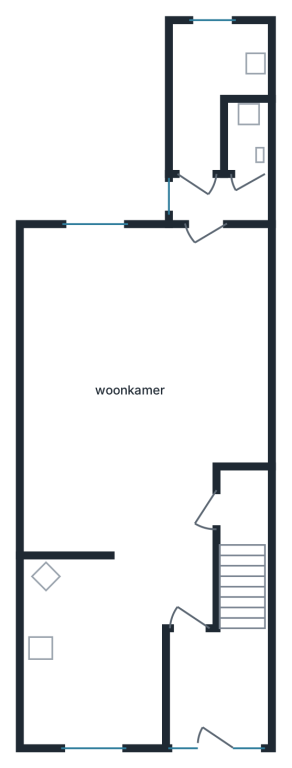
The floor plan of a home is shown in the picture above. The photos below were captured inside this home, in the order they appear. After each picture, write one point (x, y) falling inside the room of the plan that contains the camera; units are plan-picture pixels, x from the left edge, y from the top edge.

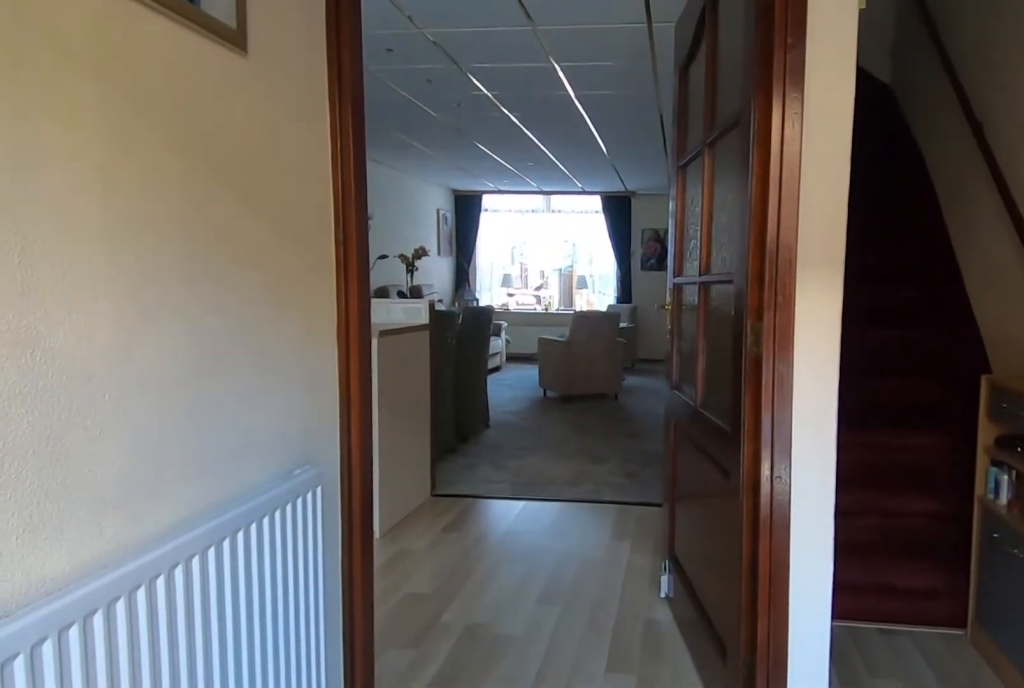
(215, 686)
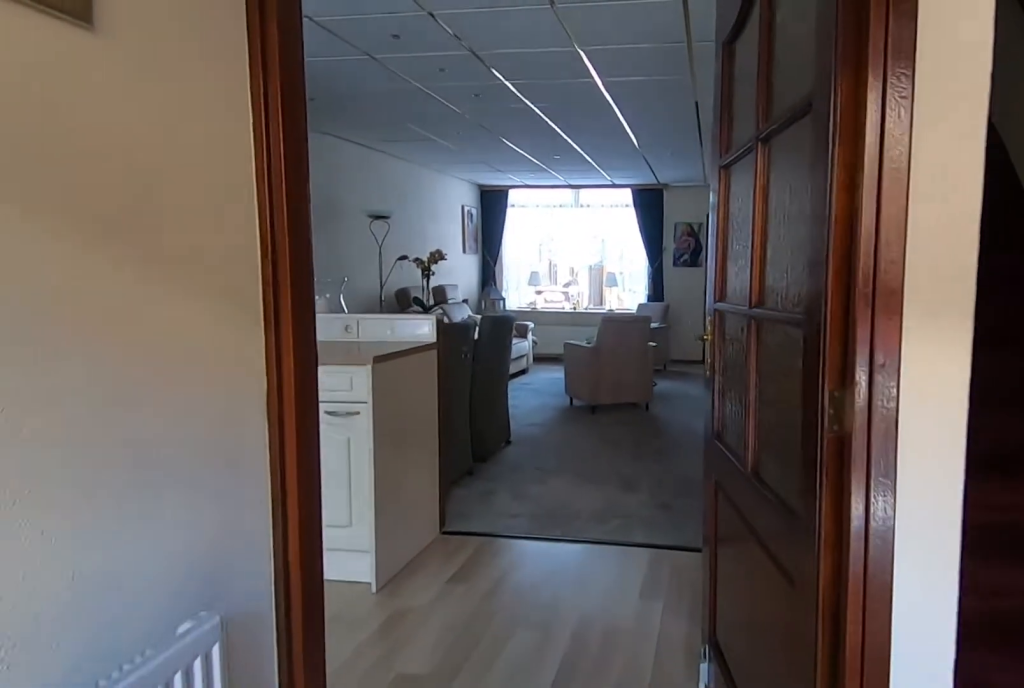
(215, 686)
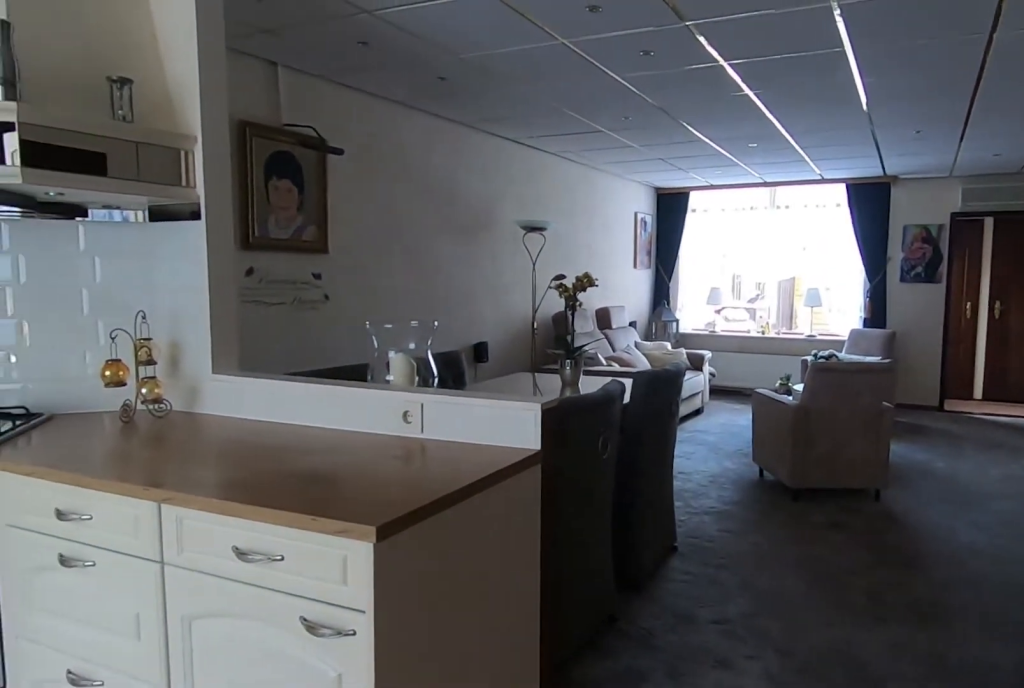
(124, 435)
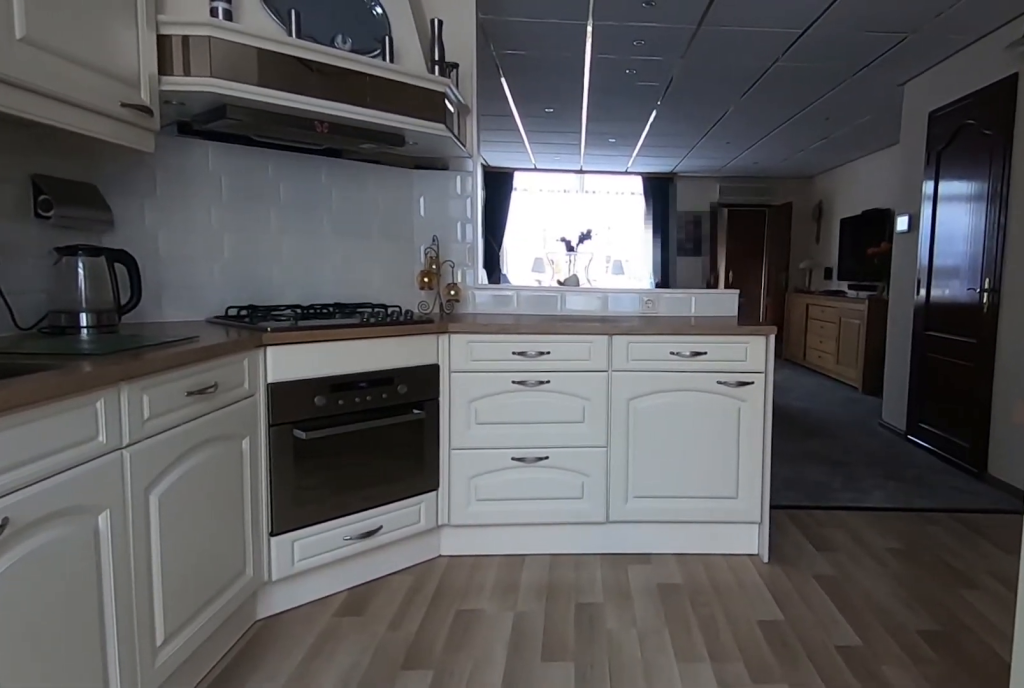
(89, 655)
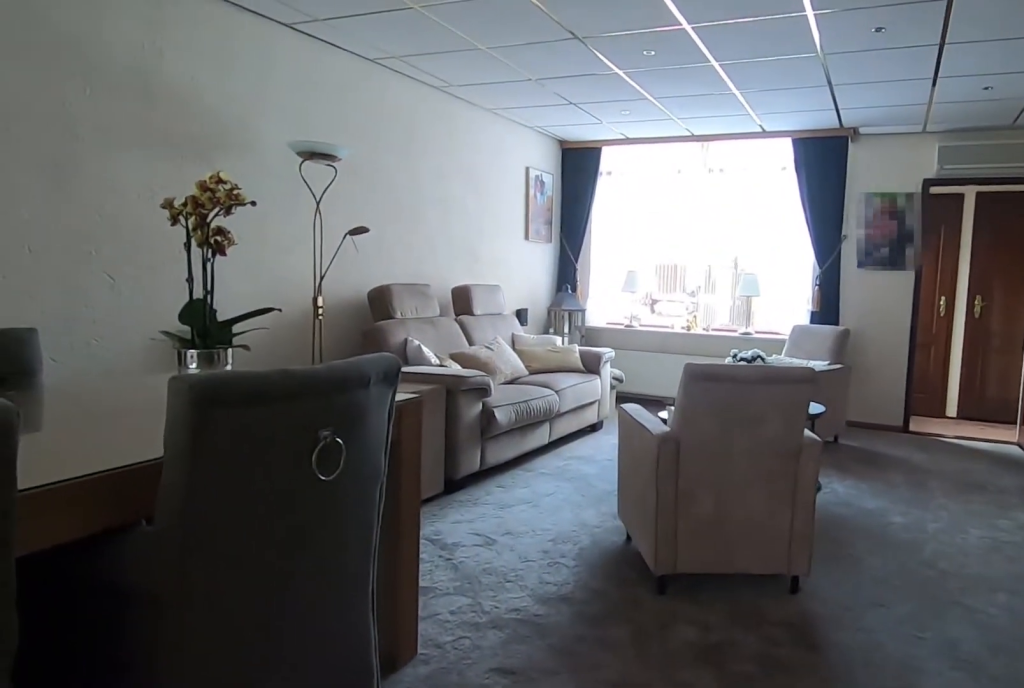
(122, 435)
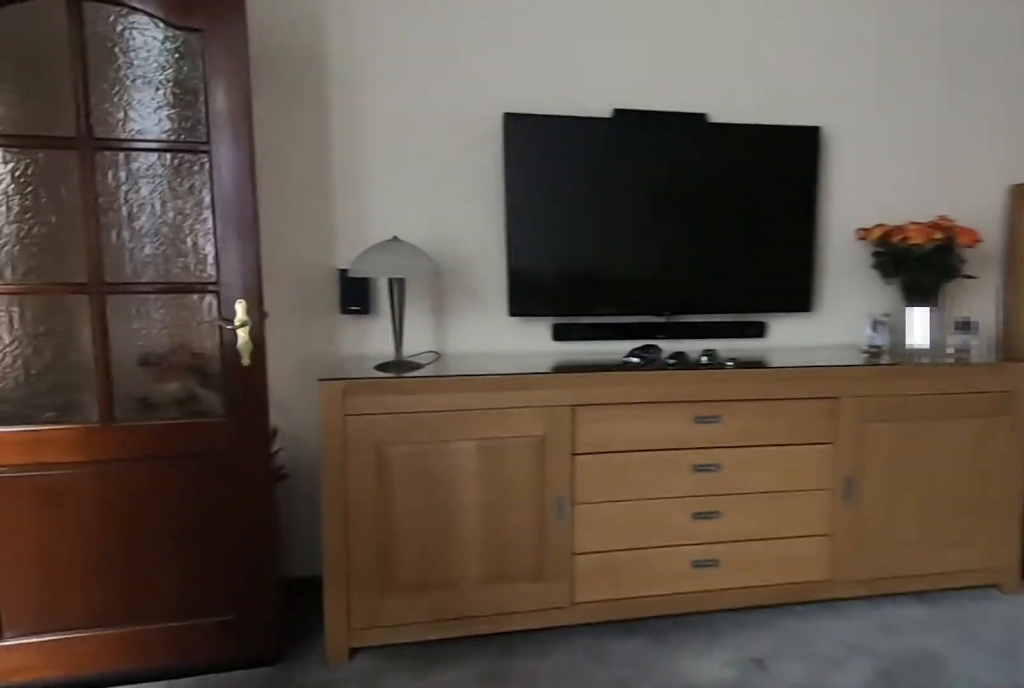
(122, 435)
